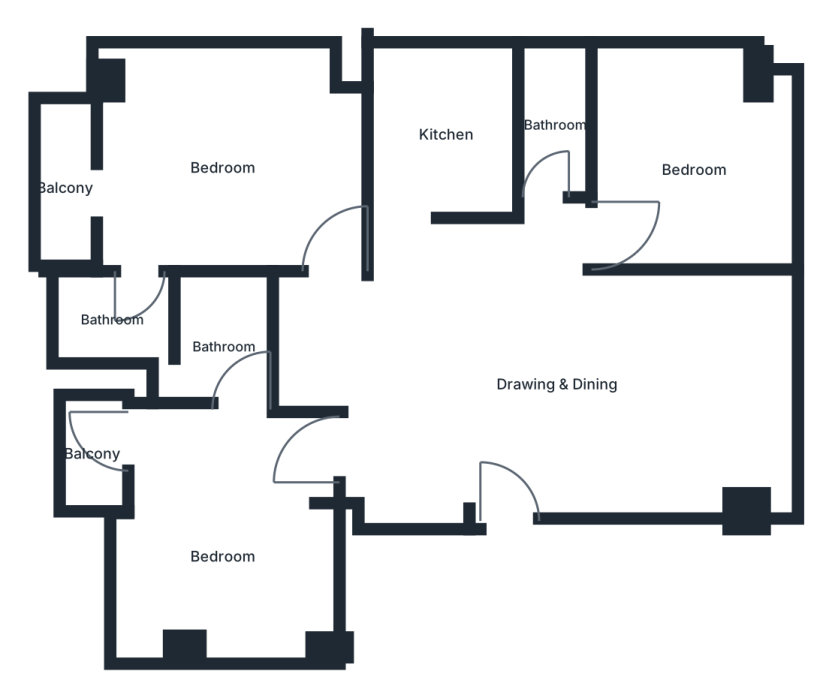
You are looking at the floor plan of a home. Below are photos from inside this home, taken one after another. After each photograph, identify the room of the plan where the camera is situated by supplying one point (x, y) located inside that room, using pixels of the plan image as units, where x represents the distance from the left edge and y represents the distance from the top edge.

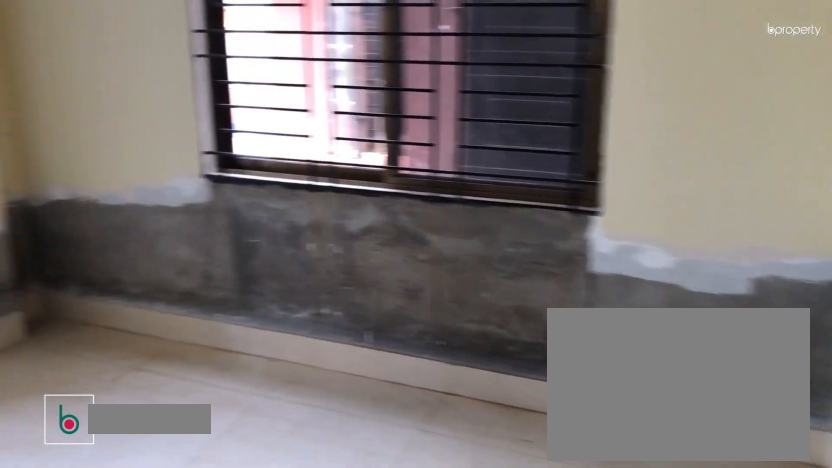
(227, 169)
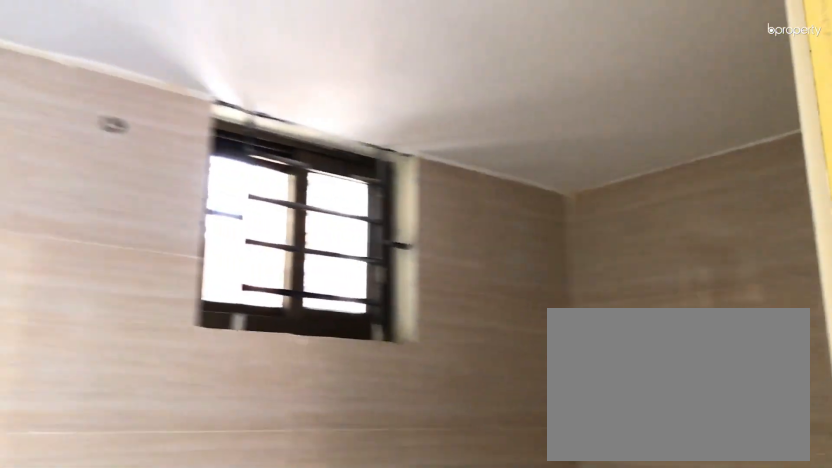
(113, 320)
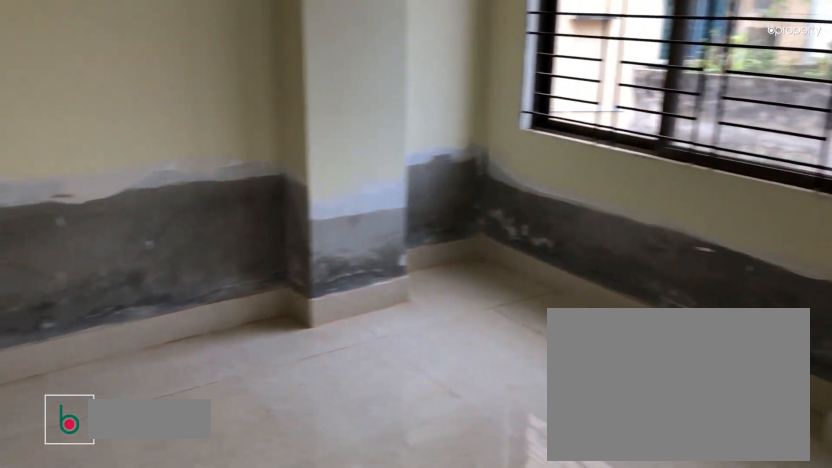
(222, 557)
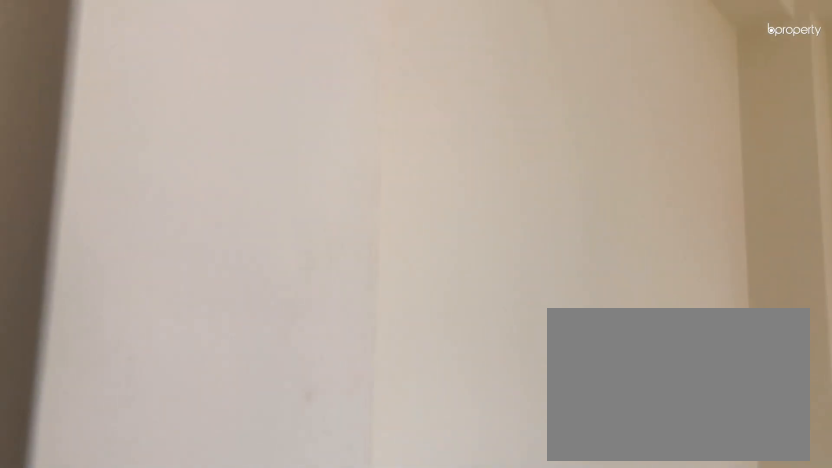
(222, 557)
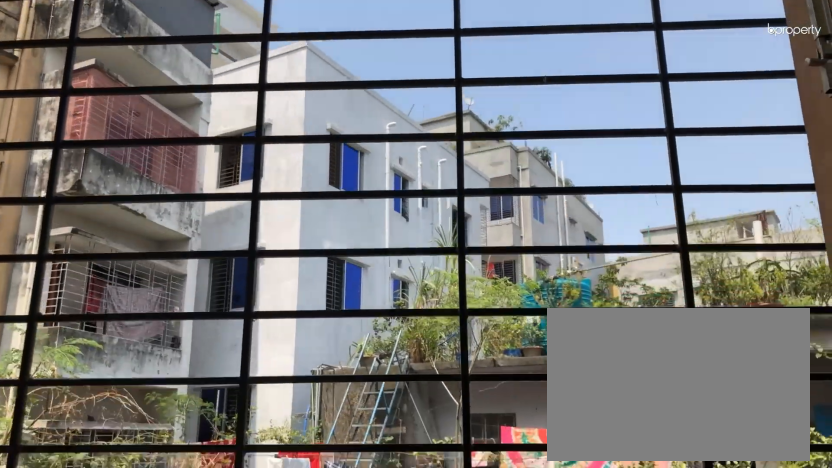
(95, 453)
